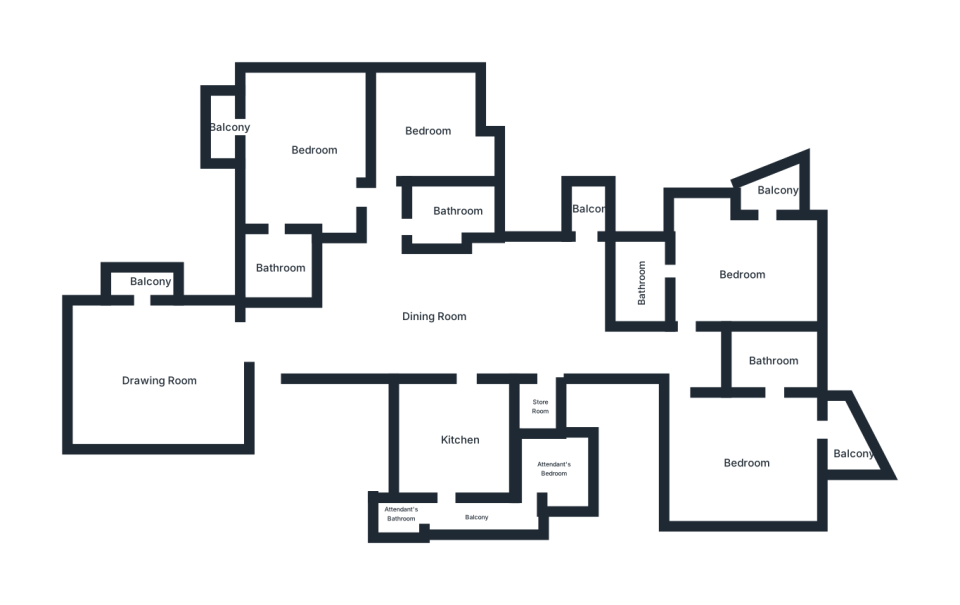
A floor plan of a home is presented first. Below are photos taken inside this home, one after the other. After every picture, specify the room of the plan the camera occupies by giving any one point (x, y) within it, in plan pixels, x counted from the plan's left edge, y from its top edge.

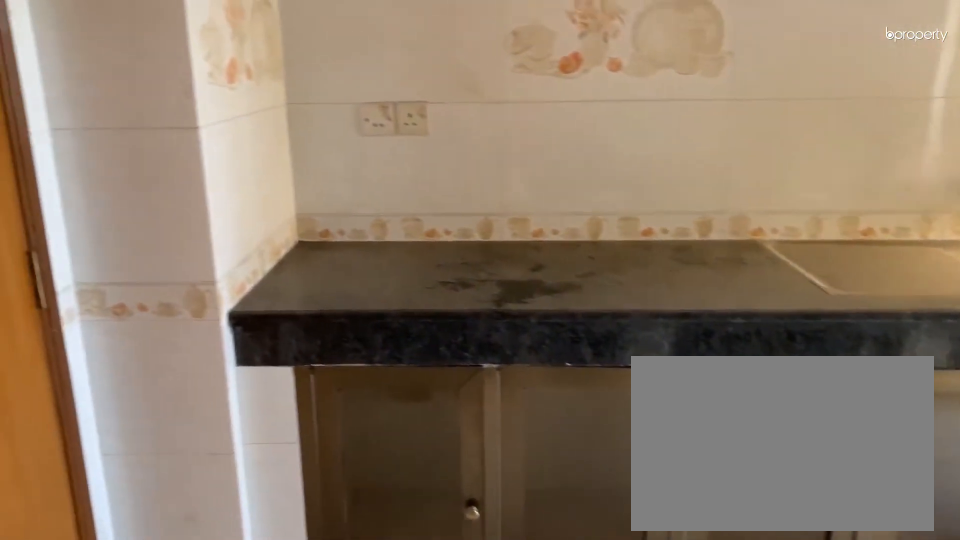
(463, 439)
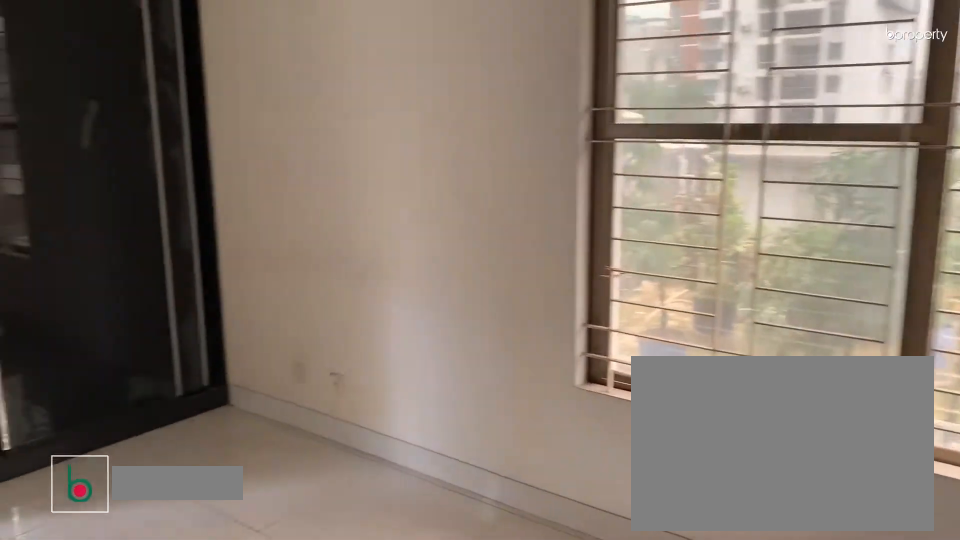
(743, 463)
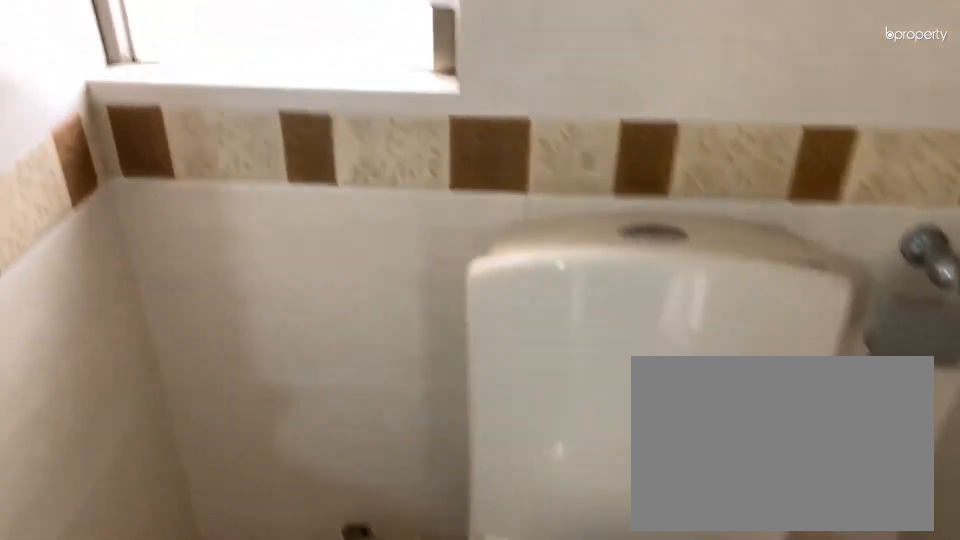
(775, 363)
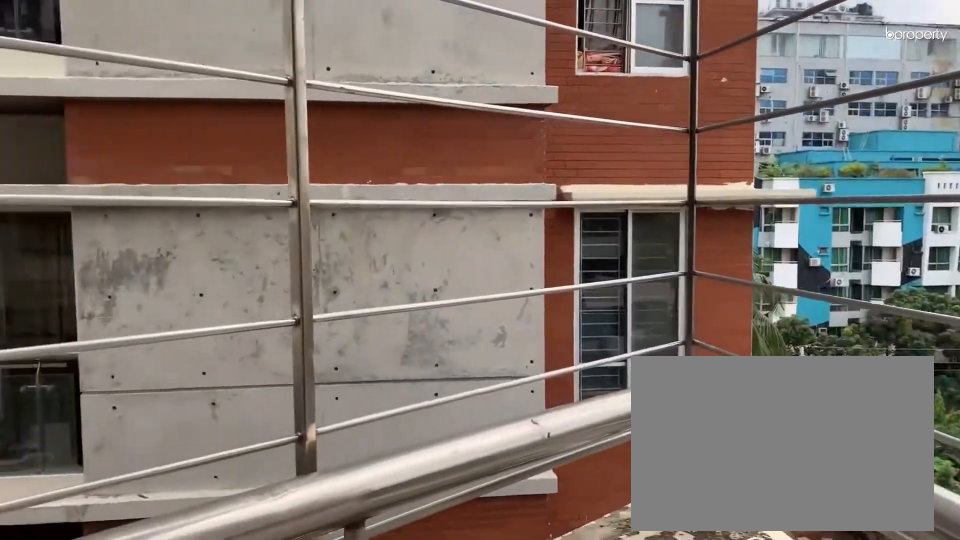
(851, 452)
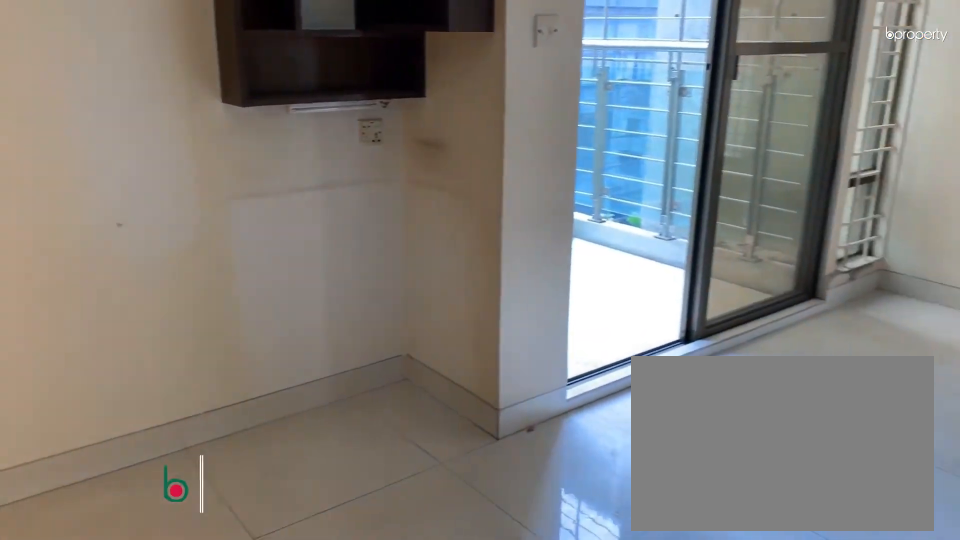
(744, 268)
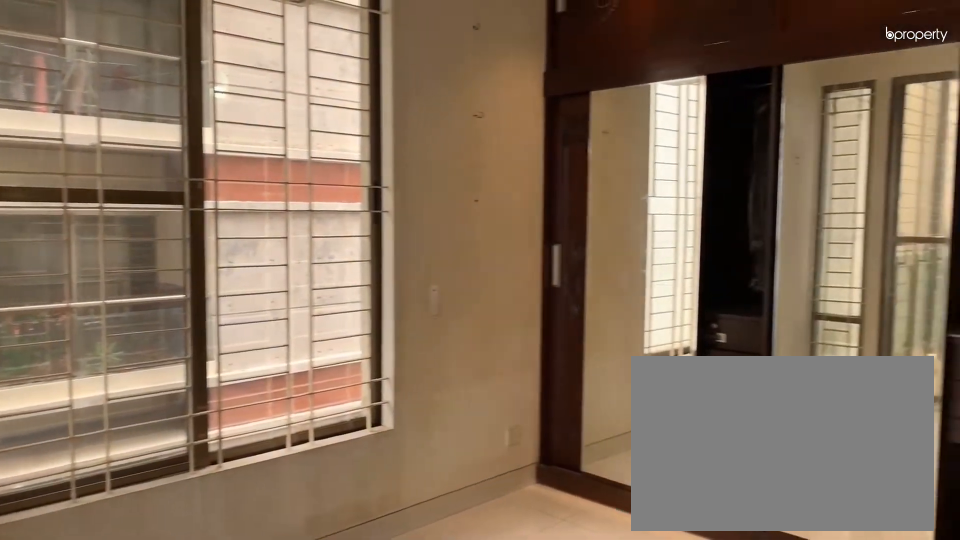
(744, 268)
